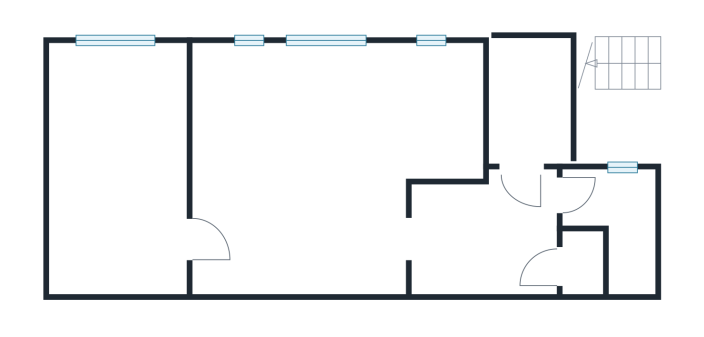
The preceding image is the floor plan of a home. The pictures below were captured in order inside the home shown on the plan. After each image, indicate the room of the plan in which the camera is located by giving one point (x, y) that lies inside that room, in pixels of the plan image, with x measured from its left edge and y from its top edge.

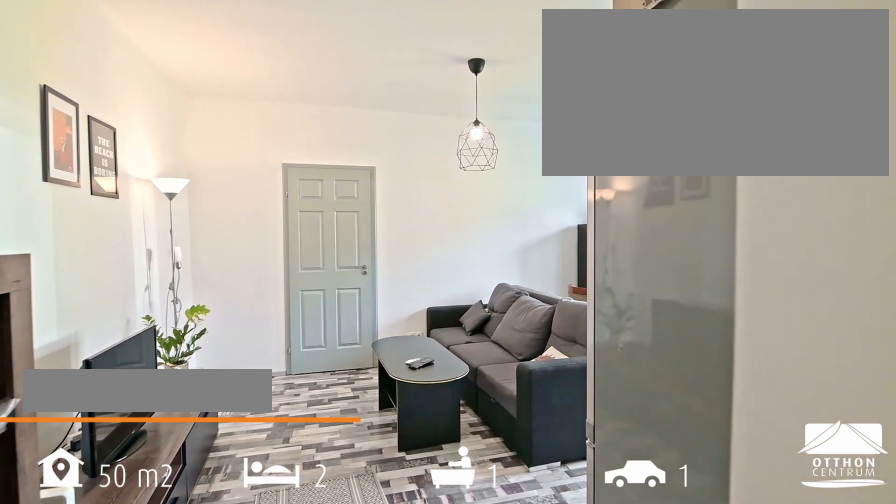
(299, 164)
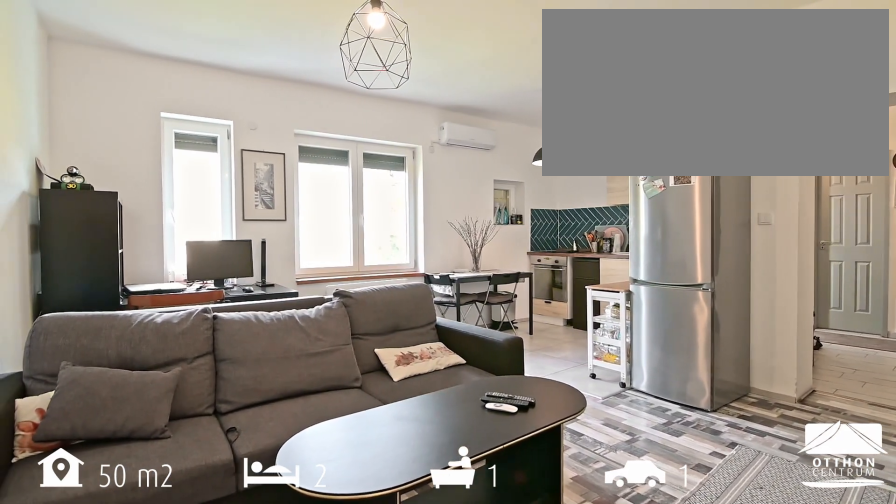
(299, 164)
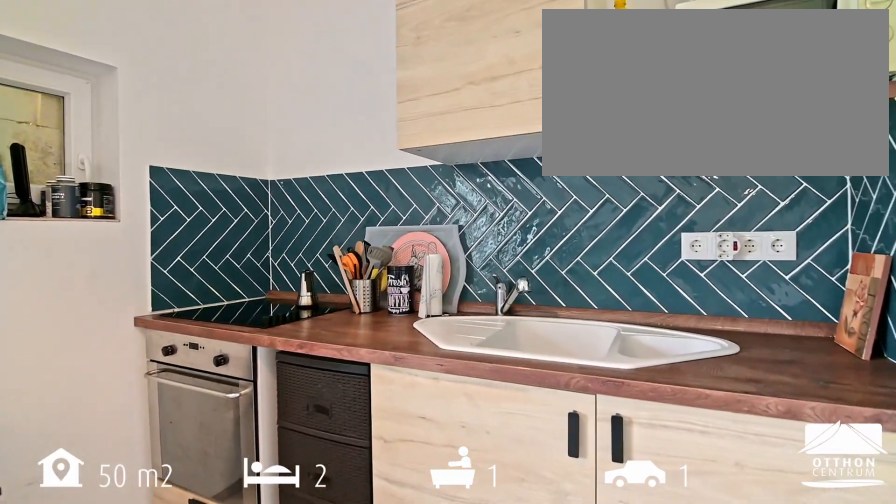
(438, 109)
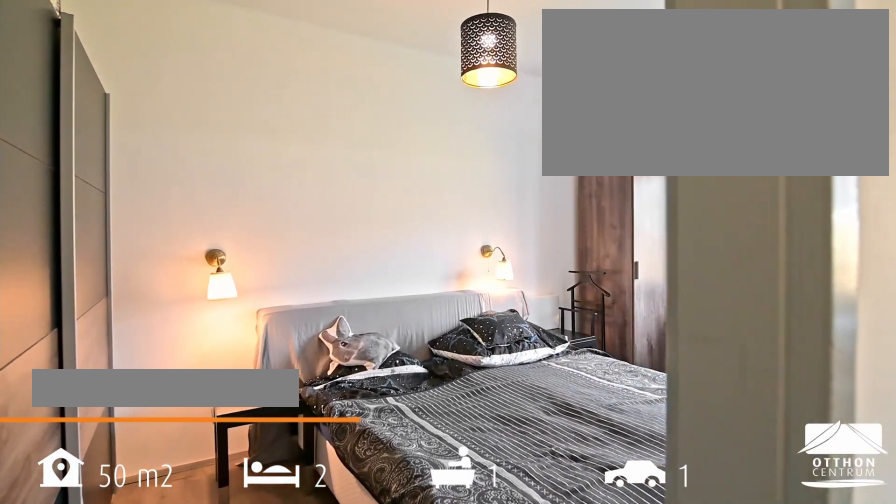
(119, 167)
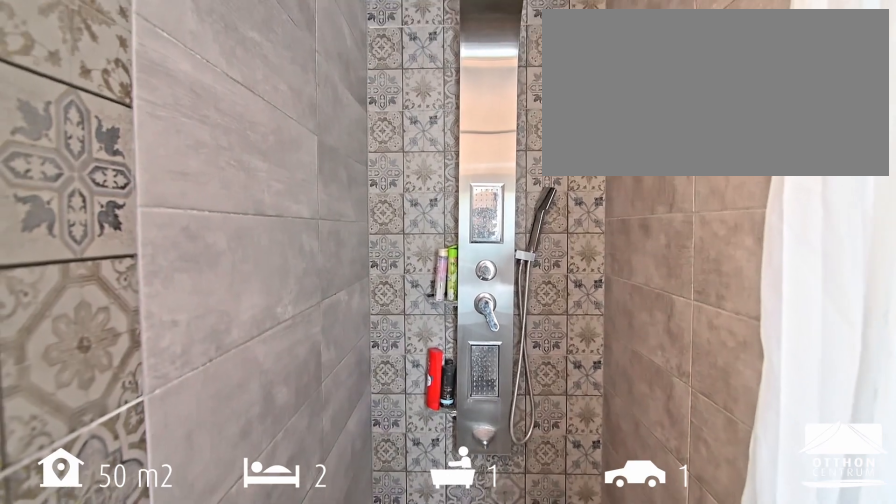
(624, 206)
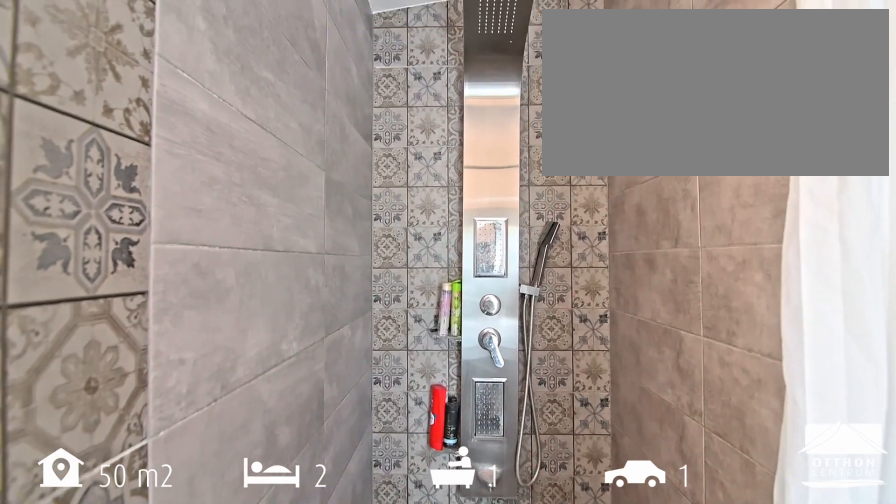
(624, 206)
